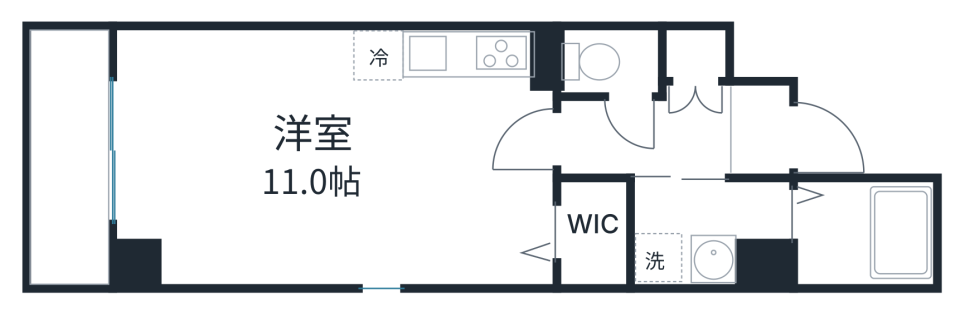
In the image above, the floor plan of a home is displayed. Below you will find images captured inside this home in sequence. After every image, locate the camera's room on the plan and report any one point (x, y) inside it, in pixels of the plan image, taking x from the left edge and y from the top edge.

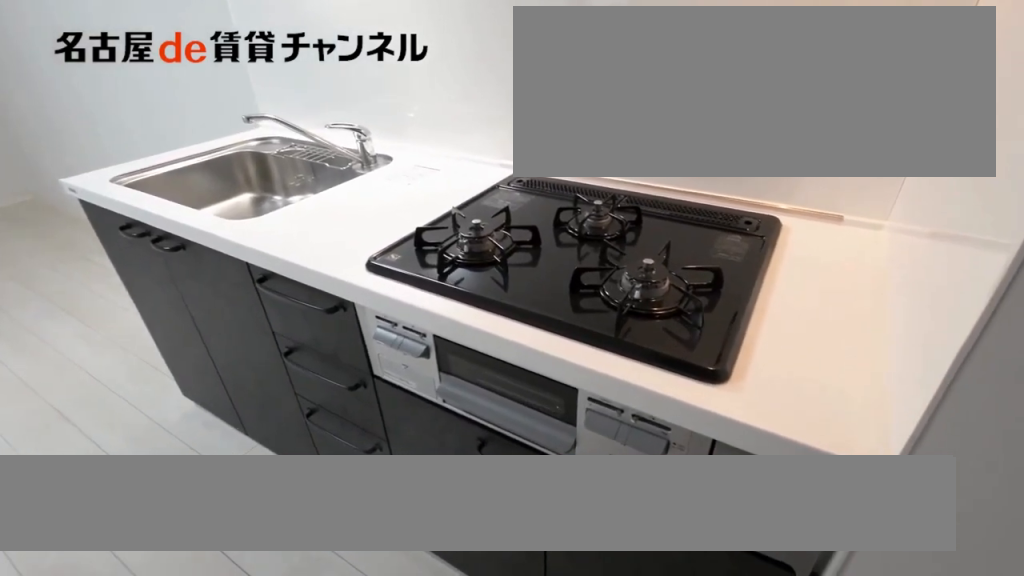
(457, 66)
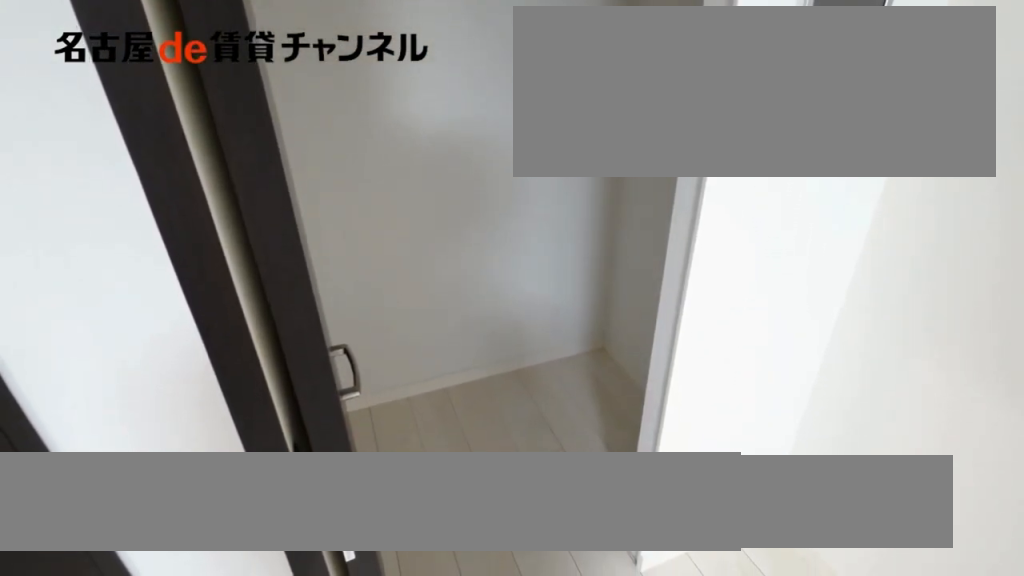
(594, 232)
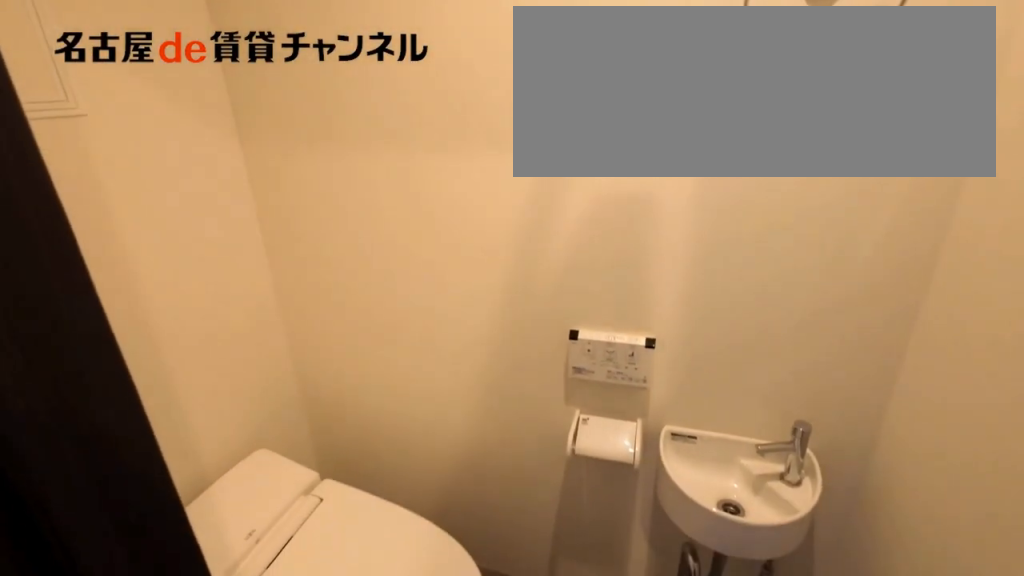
(613, 65)
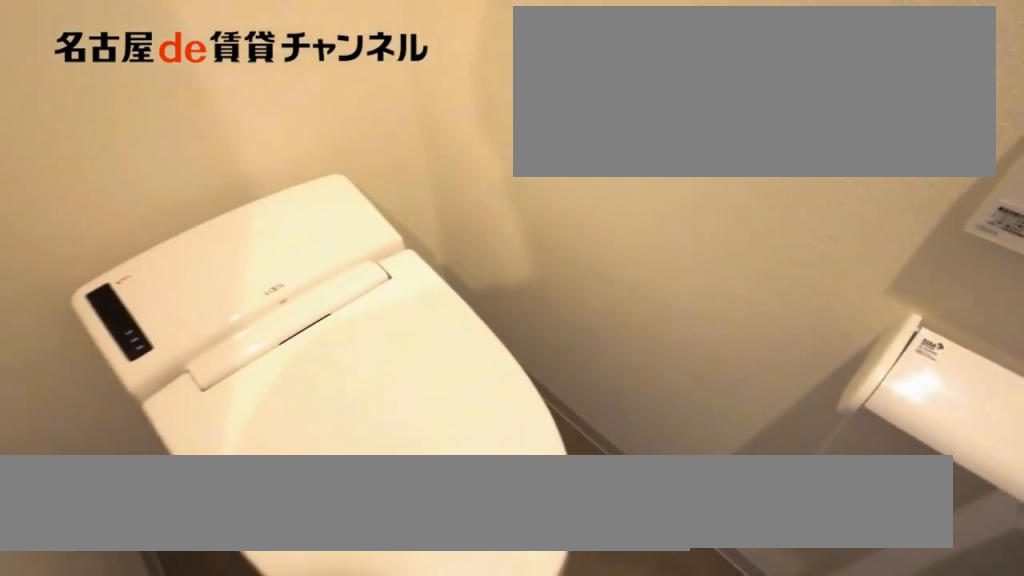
(613, 65)
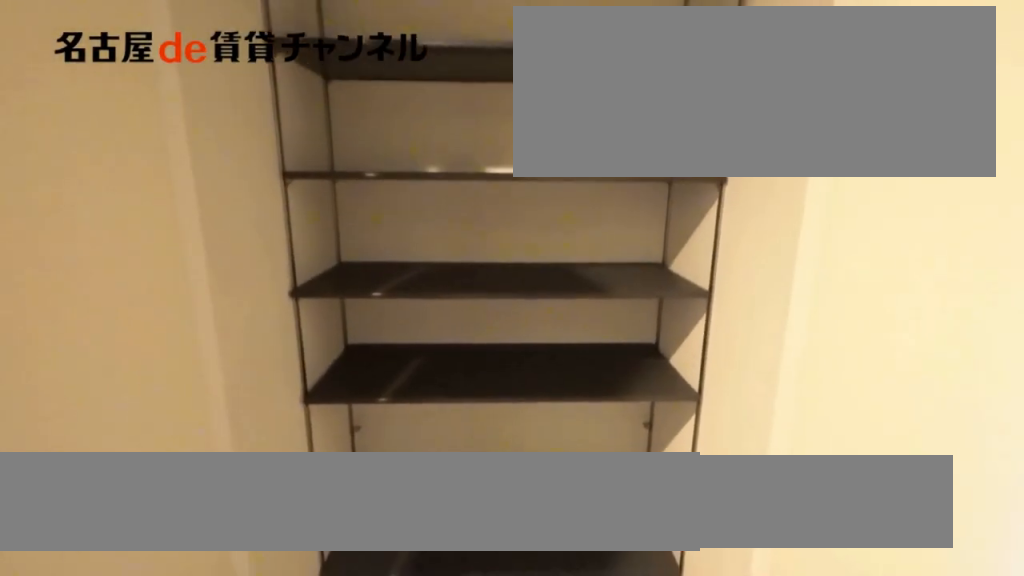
(693, 56)
